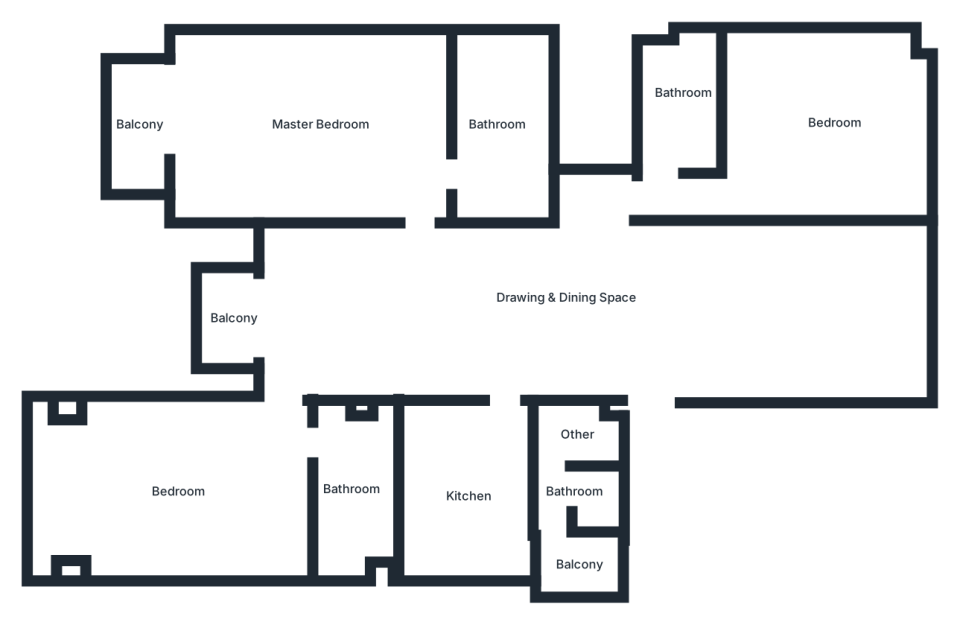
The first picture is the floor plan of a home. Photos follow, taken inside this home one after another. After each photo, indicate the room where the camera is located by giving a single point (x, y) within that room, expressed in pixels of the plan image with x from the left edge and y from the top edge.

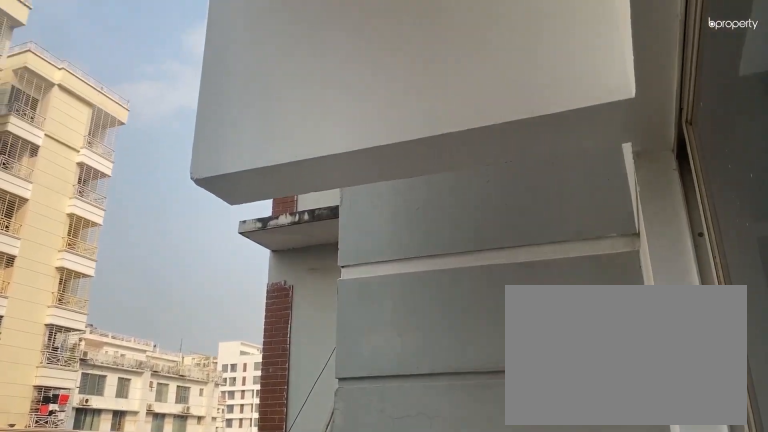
(140, 120)
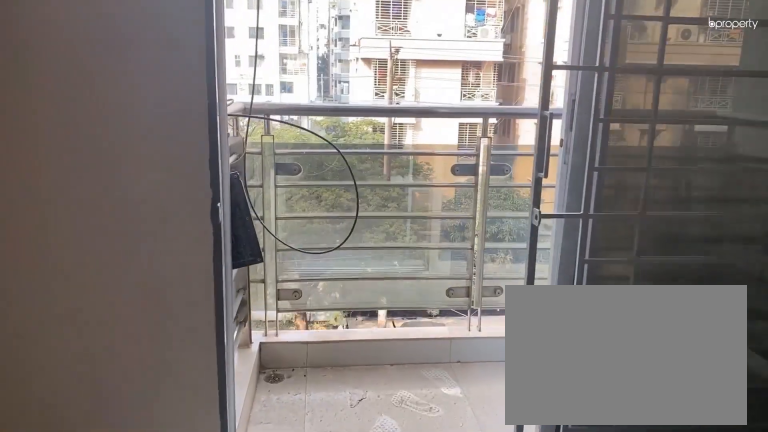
(346, 323)
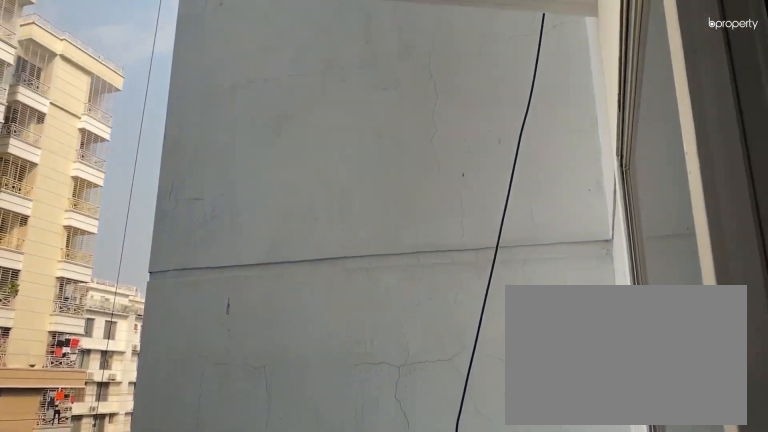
(235, 323)
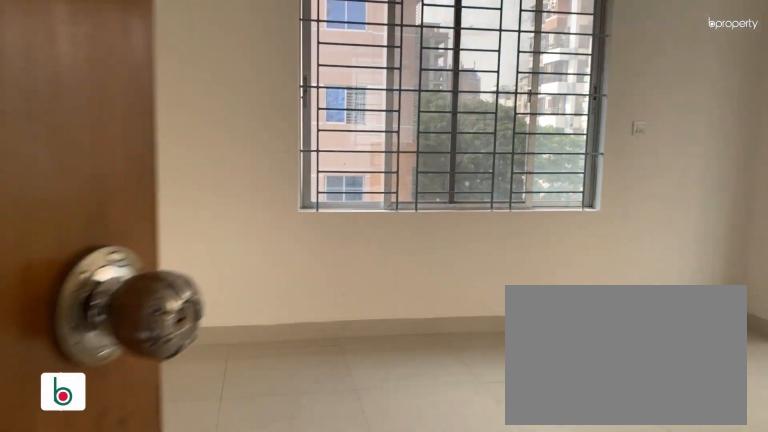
(189, 505)
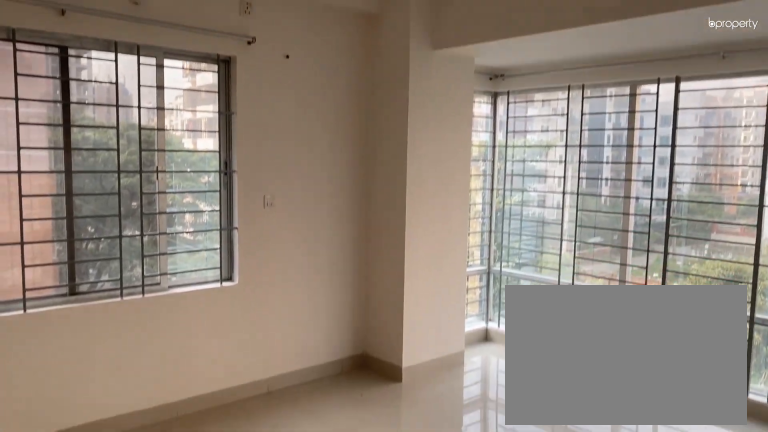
(189, 505)
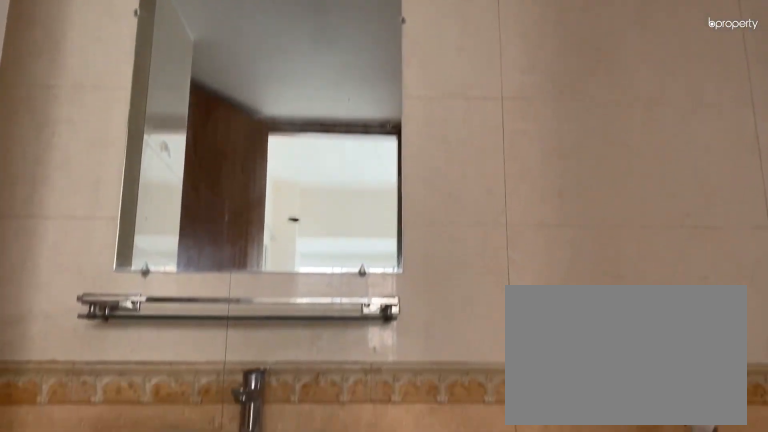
(363, 492)
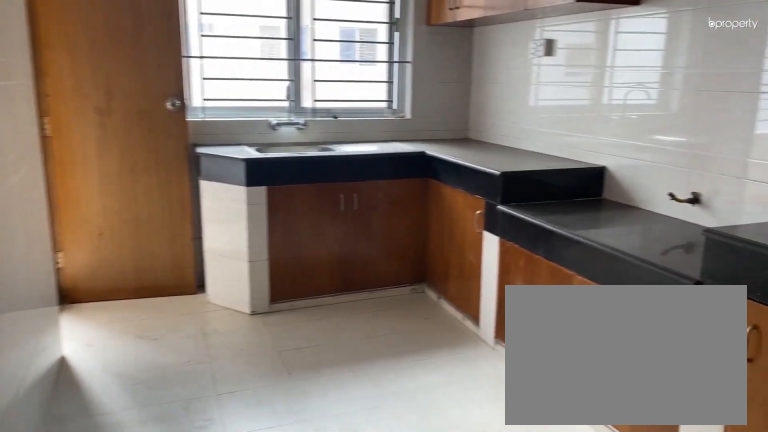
(480, 501)
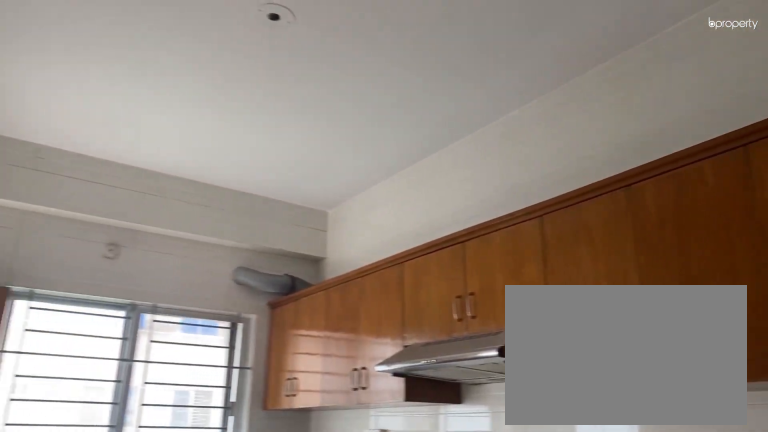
(480, 501)
